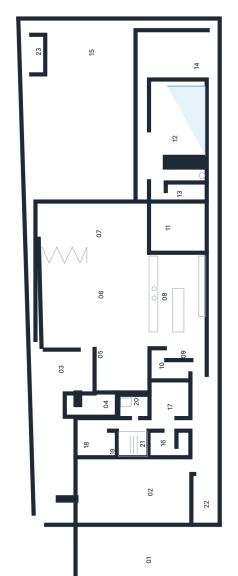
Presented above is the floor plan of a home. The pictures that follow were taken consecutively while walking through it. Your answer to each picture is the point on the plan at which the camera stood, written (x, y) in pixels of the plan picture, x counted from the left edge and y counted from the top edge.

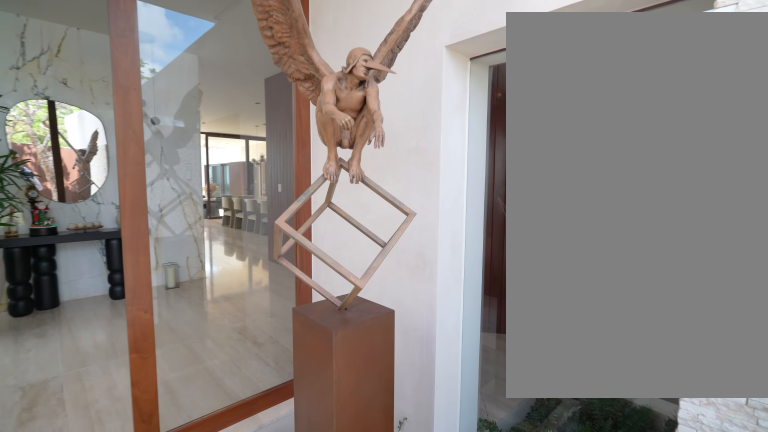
(54, 429)
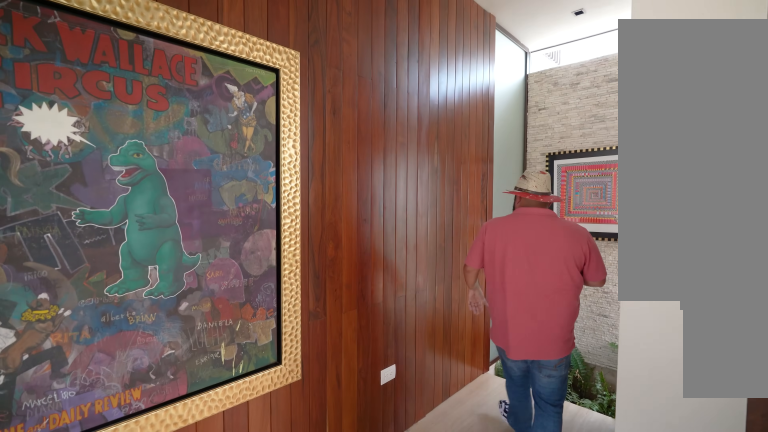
(88, 356)
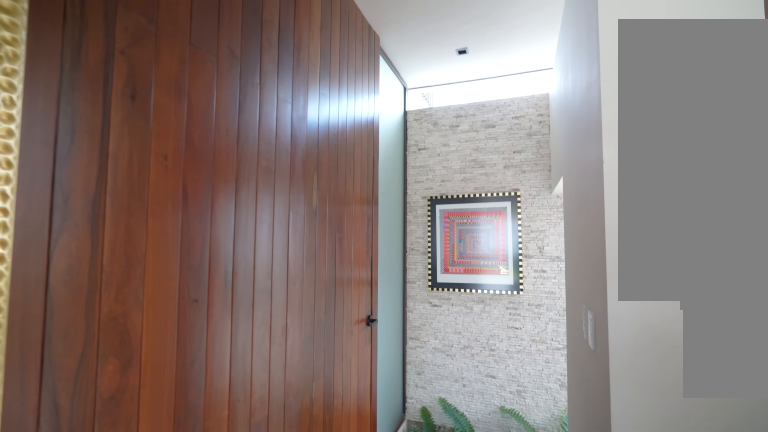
(75, 370)
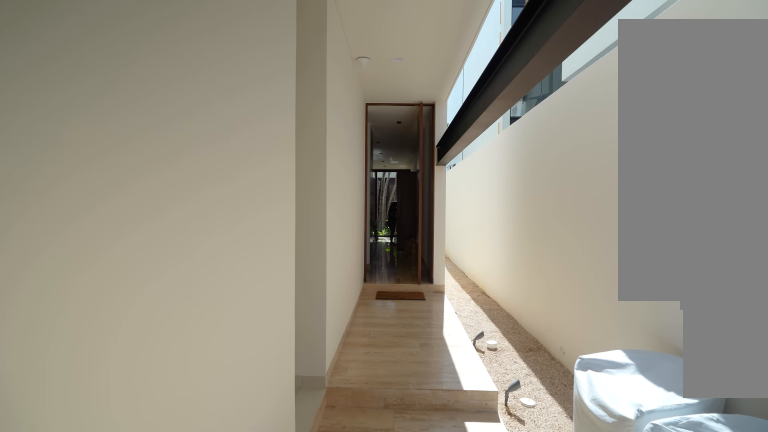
(199, 466)
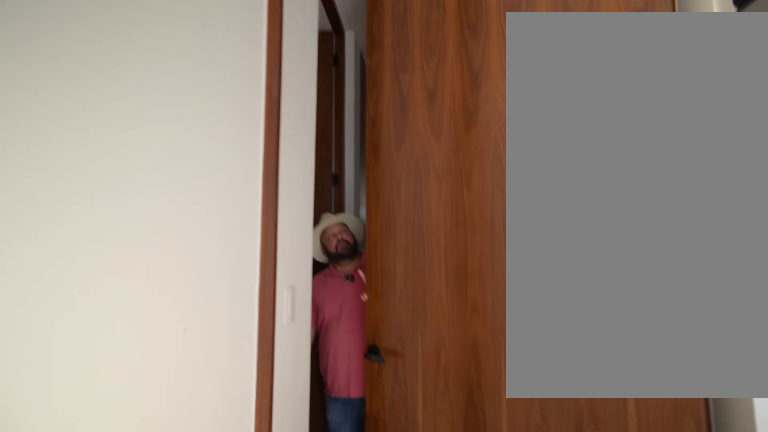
(200, 396)
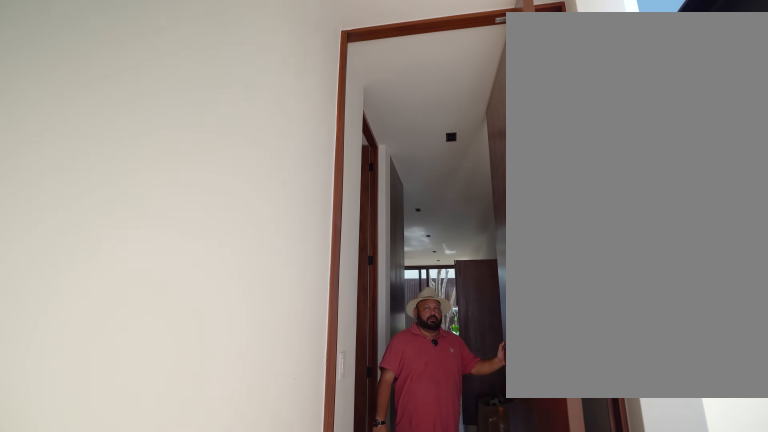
(200, 392)
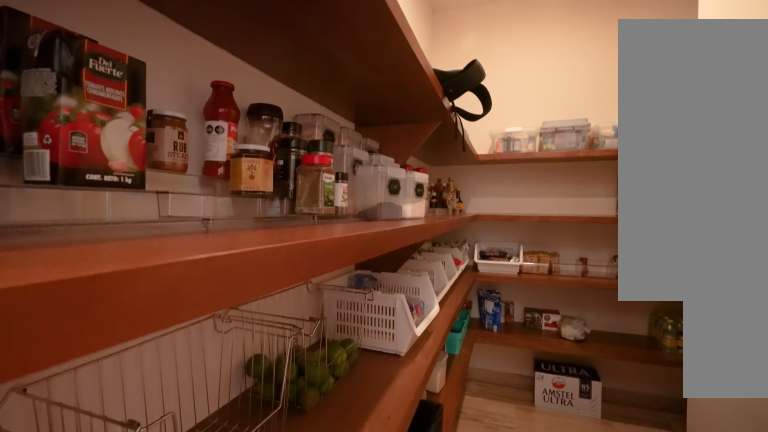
(172, 370)
